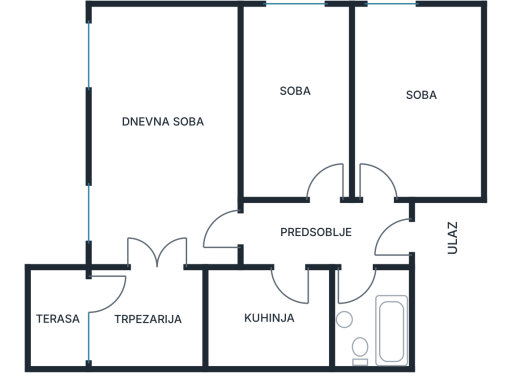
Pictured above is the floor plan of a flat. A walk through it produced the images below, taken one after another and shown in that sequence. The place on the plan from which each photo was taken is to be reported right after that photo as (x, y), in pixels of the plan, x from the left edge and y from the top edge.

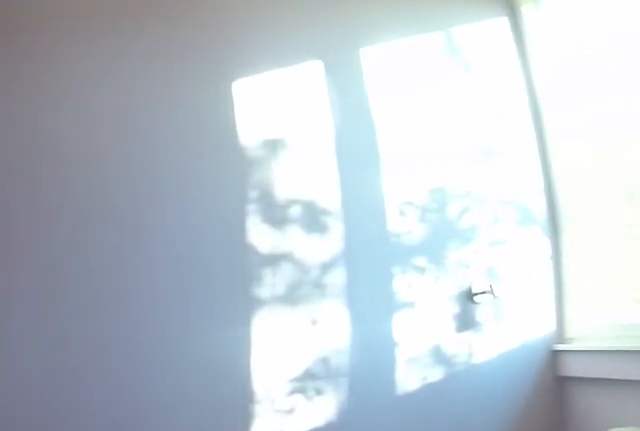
(471, 52)
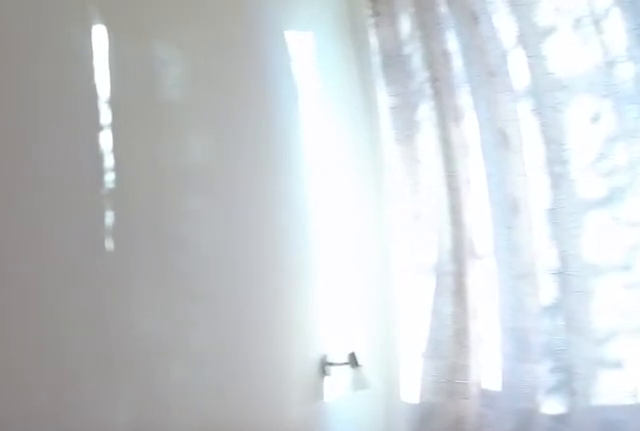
(323, 84)
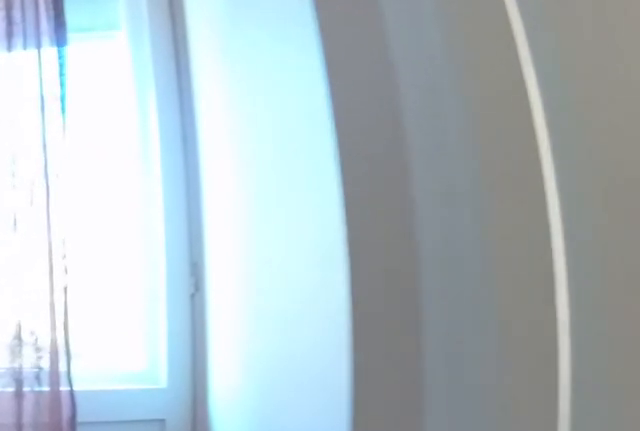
(152, 273)
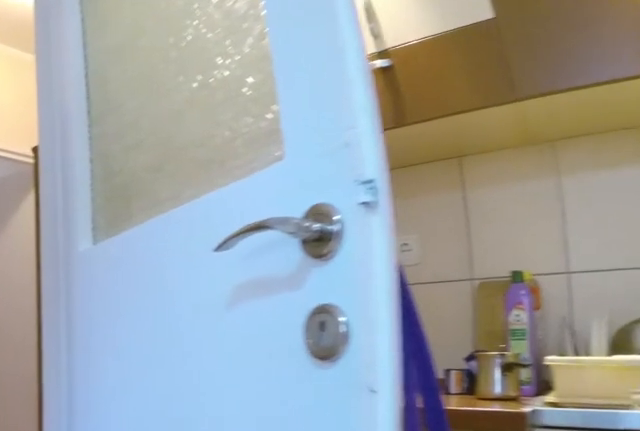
(277, 335)
